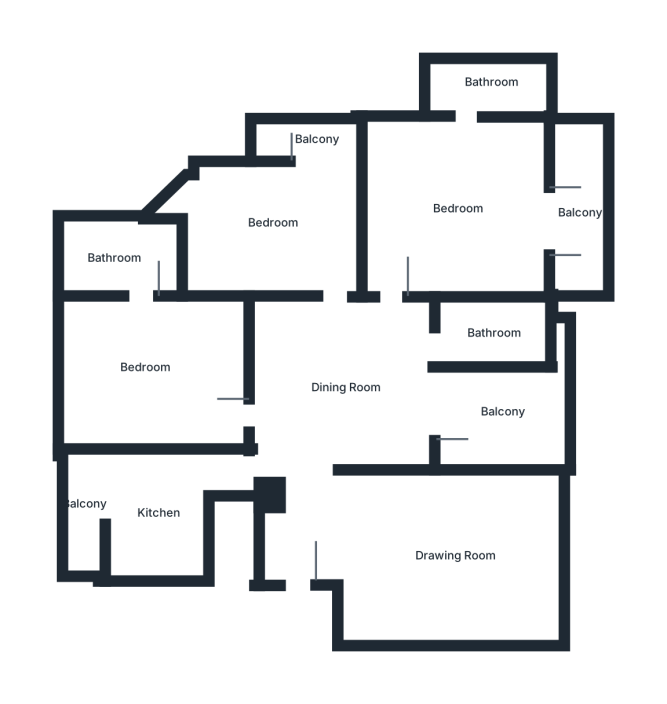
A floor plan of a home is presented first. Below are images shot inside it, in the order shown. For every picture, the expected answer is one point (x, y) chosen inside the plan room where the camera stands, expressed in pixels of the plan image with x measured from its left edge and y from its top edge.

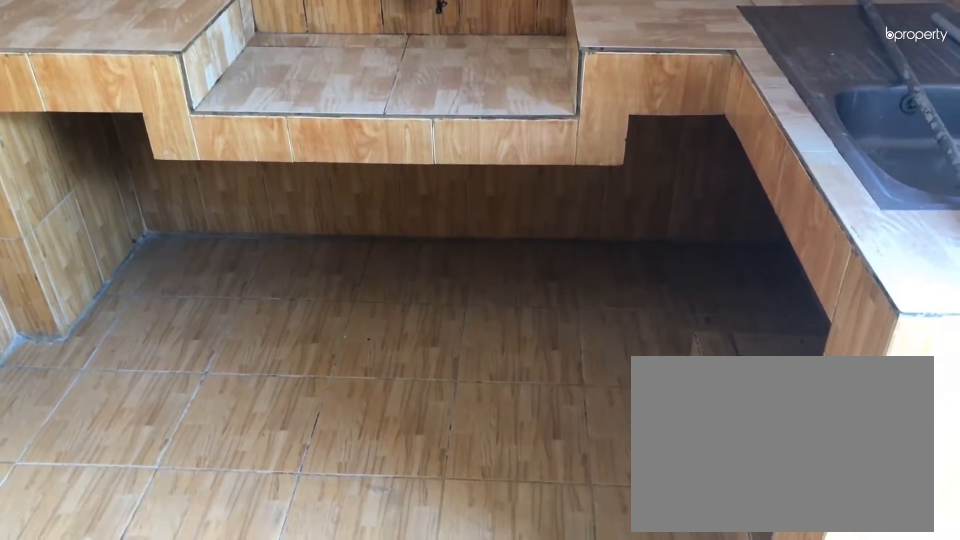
(154, 518)
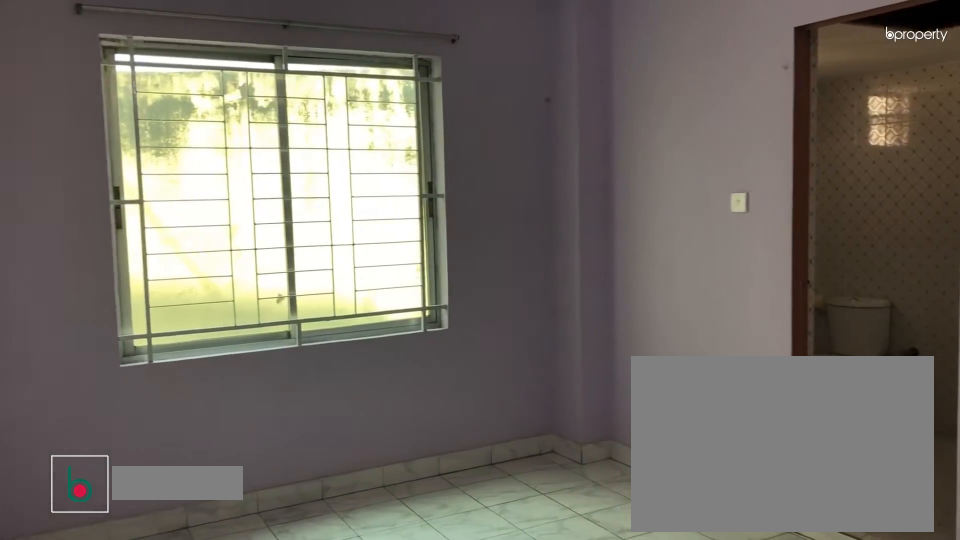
(145, 367)
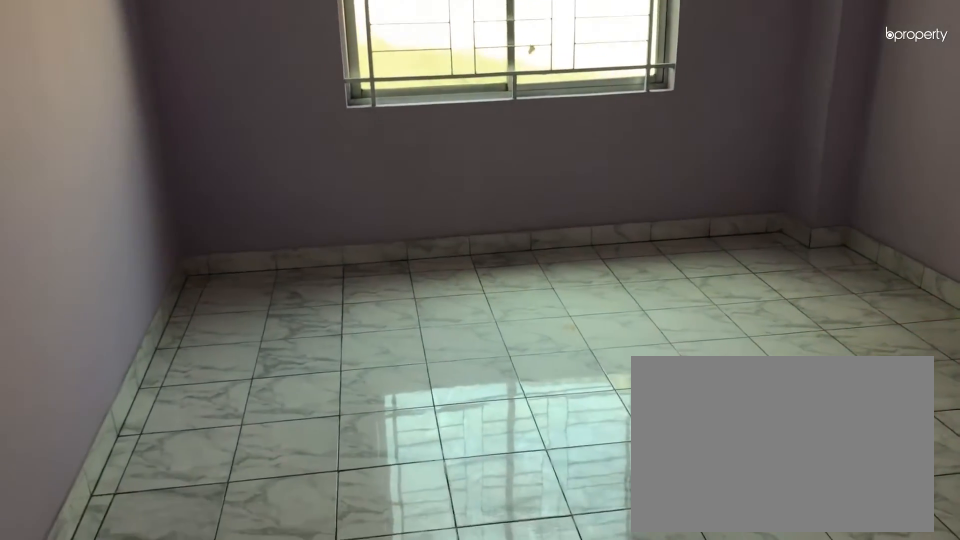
(145, 367)
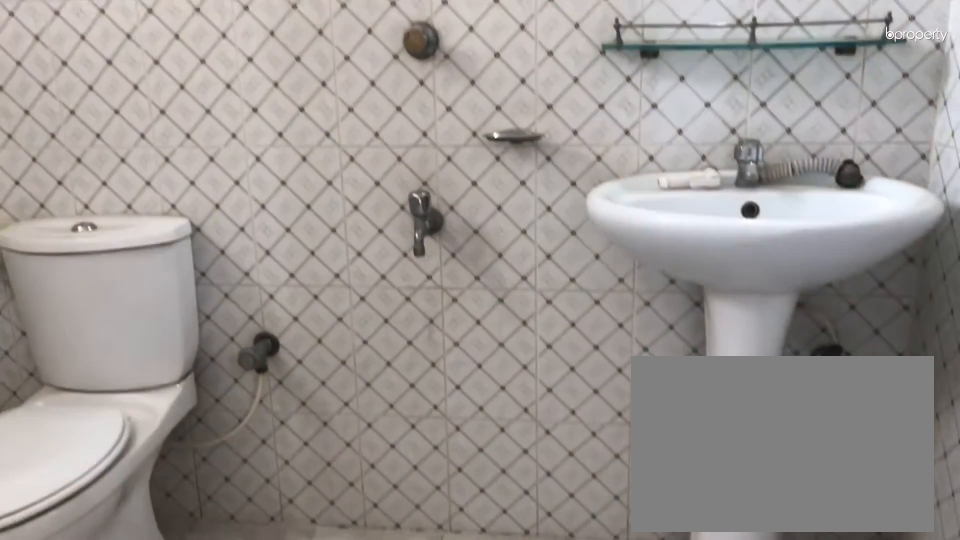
(113, 261)
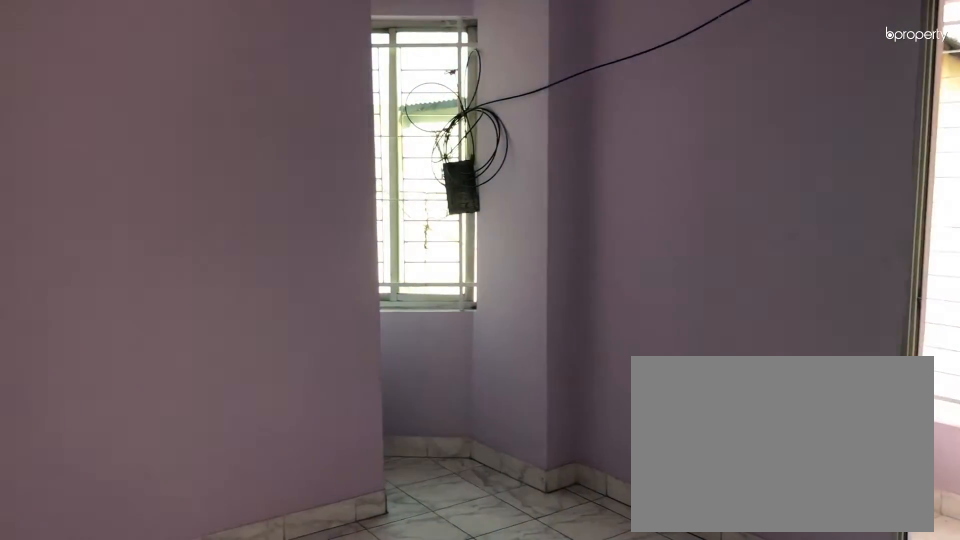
(274, 224)
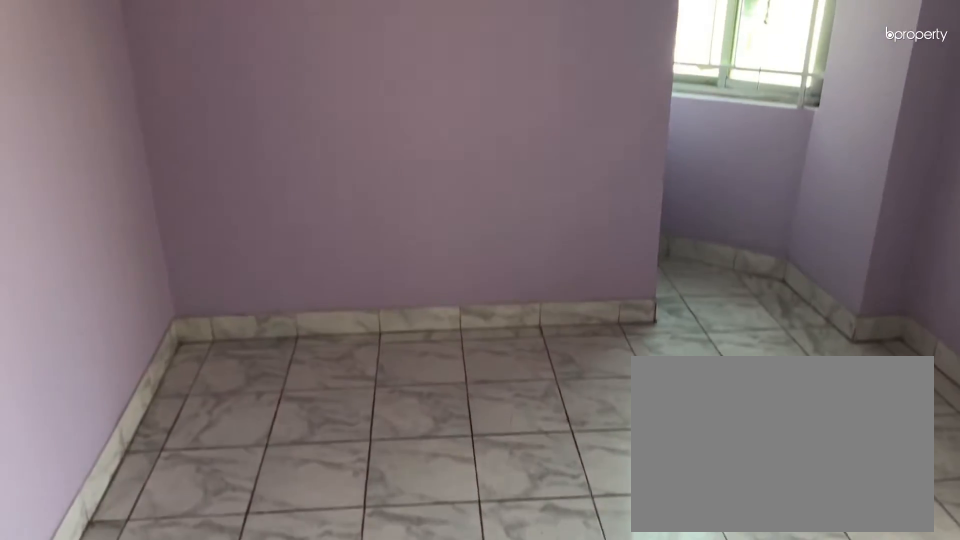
(274, 224)
